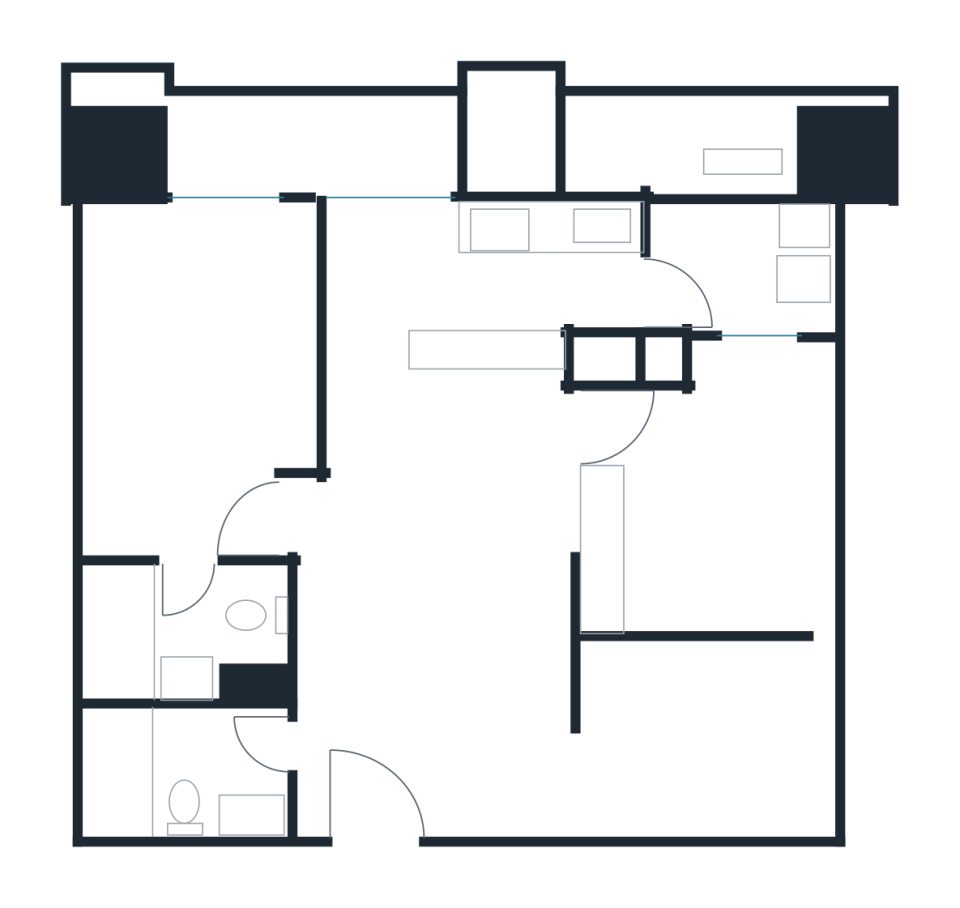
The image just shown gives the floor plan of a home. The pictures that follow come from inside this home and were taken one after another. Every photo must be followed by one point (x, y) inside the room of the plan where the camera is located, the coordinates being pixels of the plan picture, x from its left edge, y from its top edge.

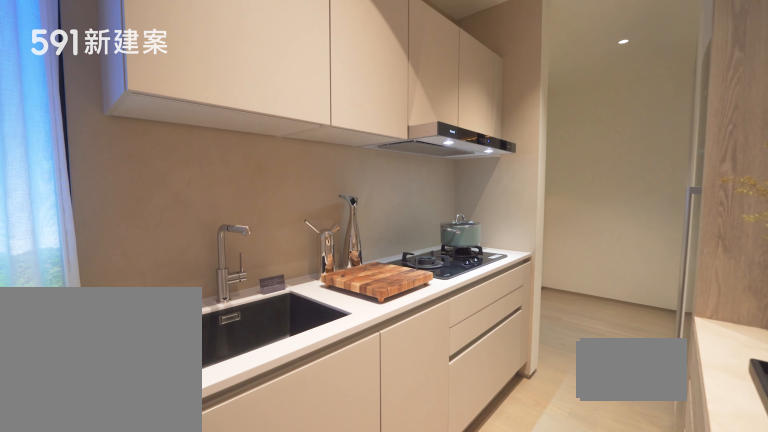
(555, 275)
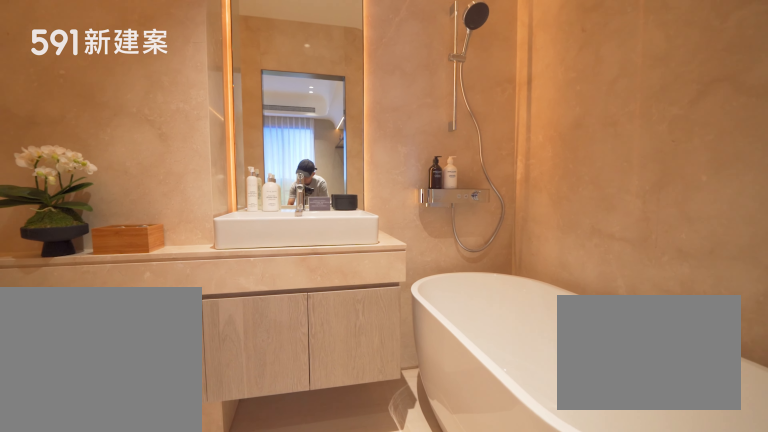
(188, 634)
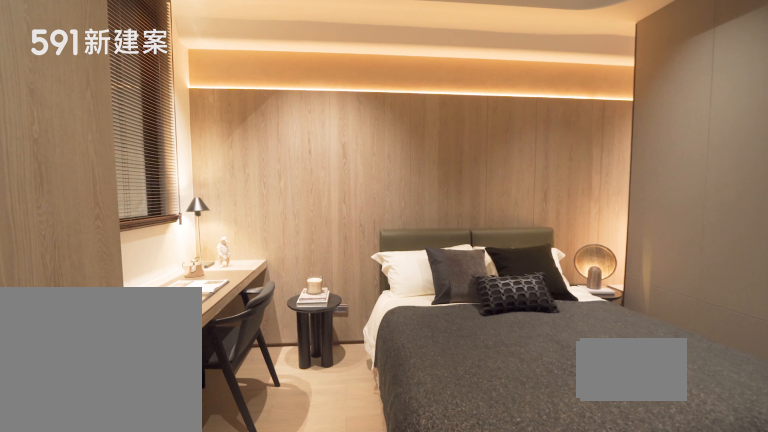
(716, 499)
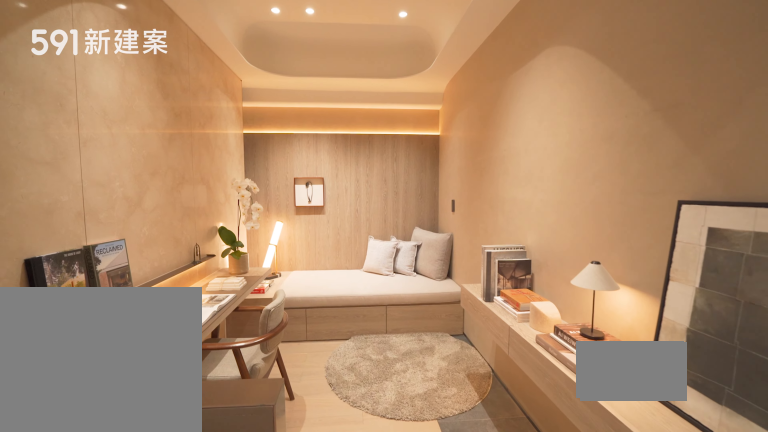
(713, 738)
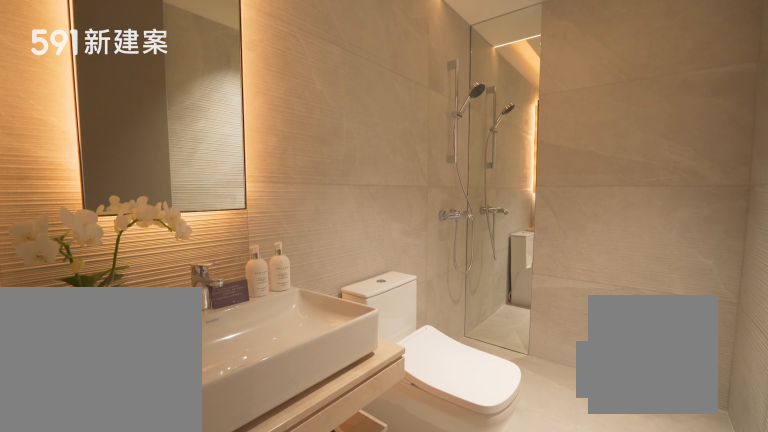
(180, 772)
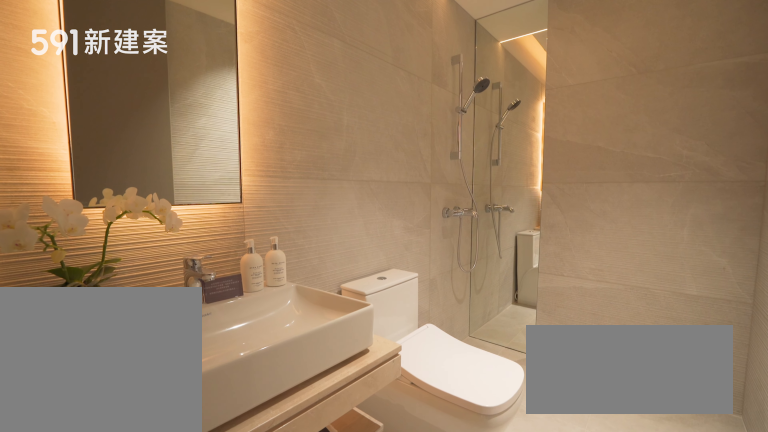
(180, 772)
